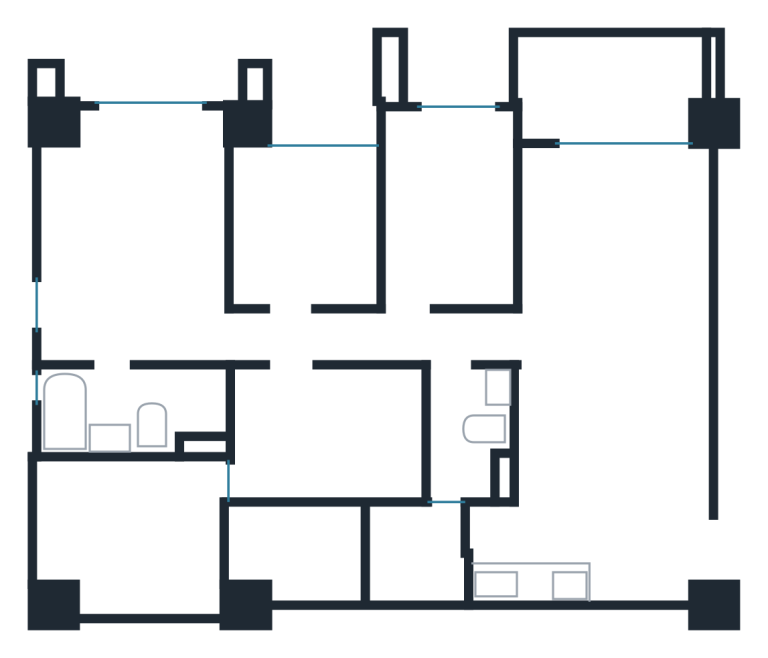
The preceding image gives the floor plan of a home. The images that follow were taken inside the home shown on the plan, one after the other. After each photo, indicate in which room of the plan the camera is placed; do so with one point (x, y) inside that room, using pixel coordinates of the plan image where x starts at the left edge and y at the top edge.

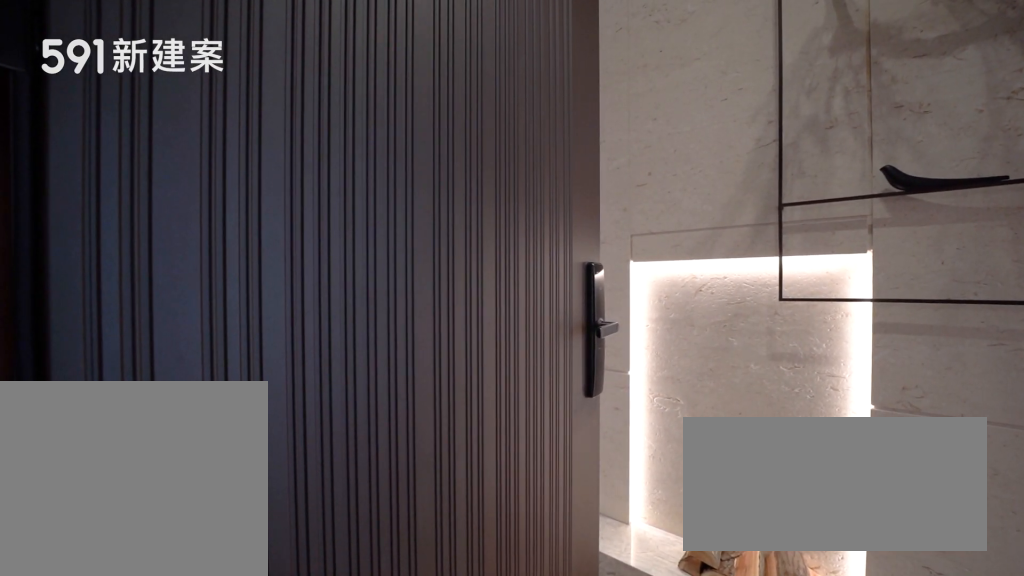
(666, 546)
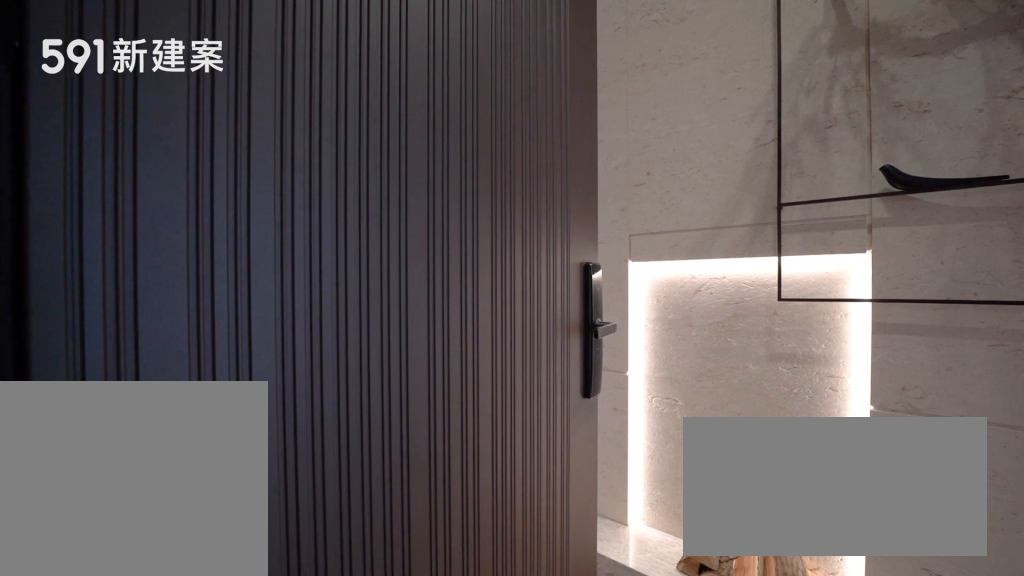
(666, 546)
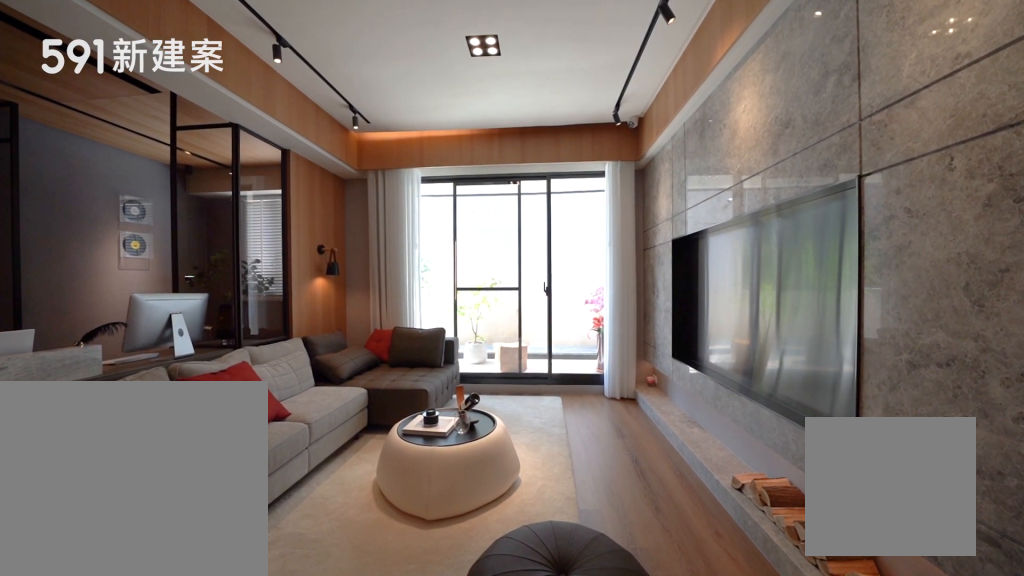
(616, 239)
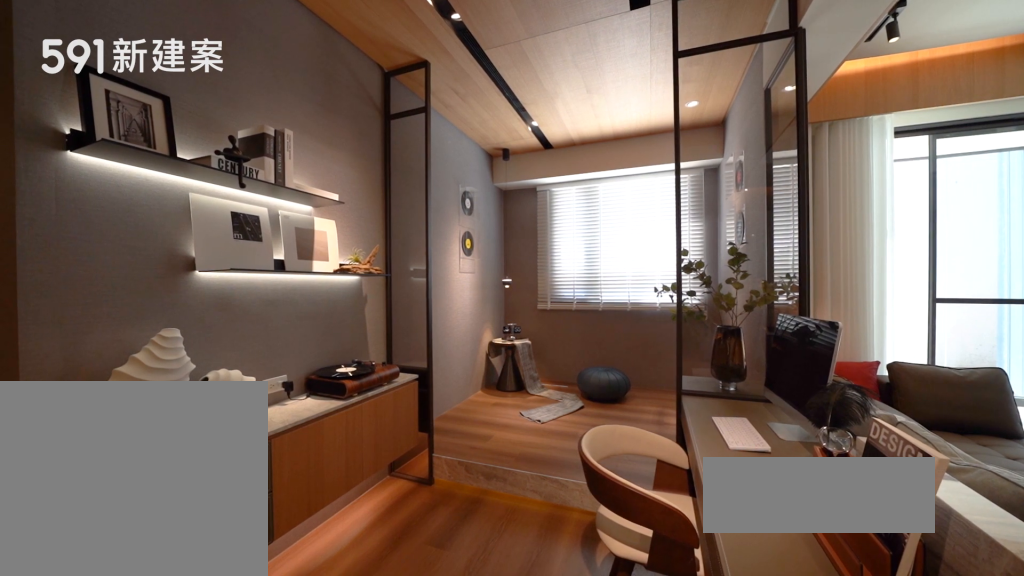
(448, 203)
